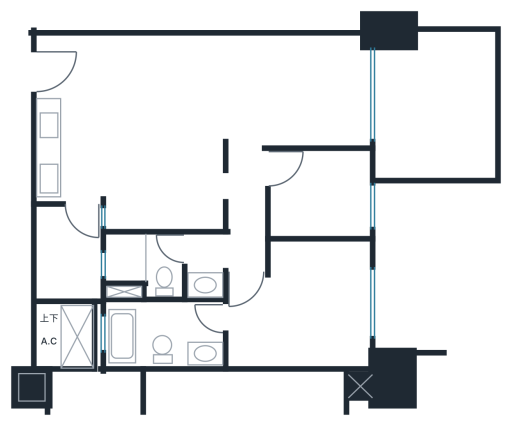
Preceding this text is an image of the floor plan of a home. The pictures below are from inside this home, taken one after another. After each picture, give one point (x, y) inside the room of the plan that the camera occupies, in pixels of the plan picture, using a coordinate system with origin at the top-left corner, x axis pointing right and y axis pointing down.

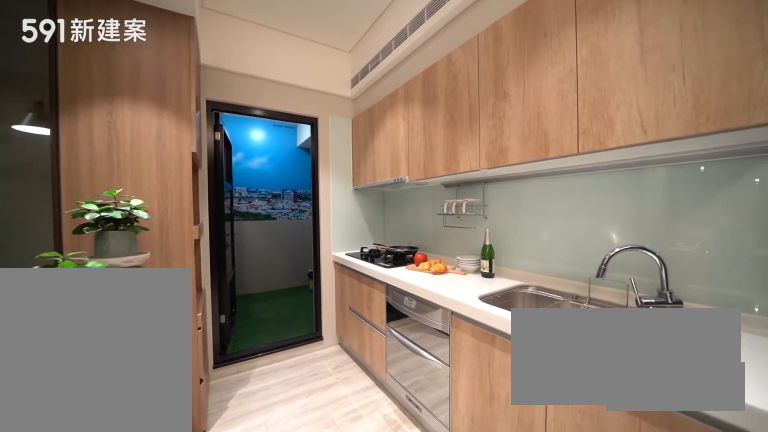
(66, 151)
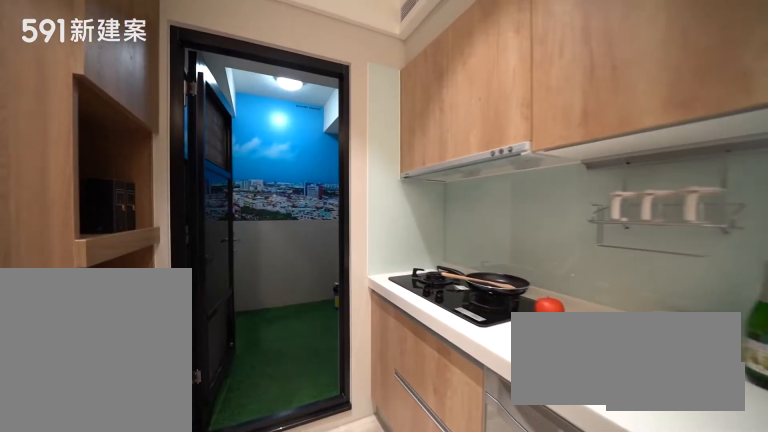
(66, 151)
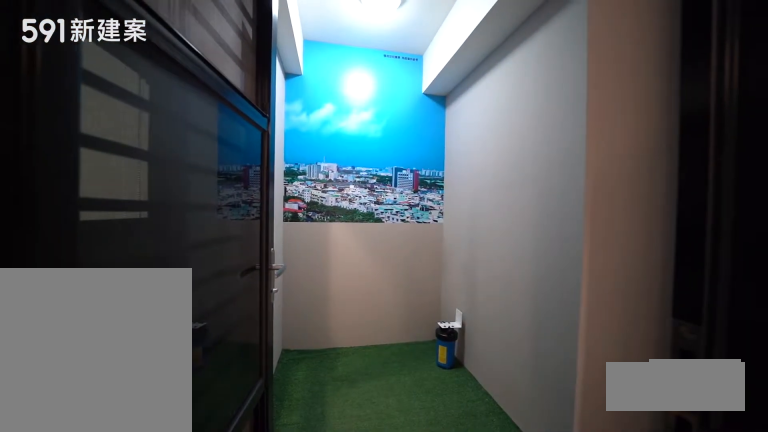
(64, 255)
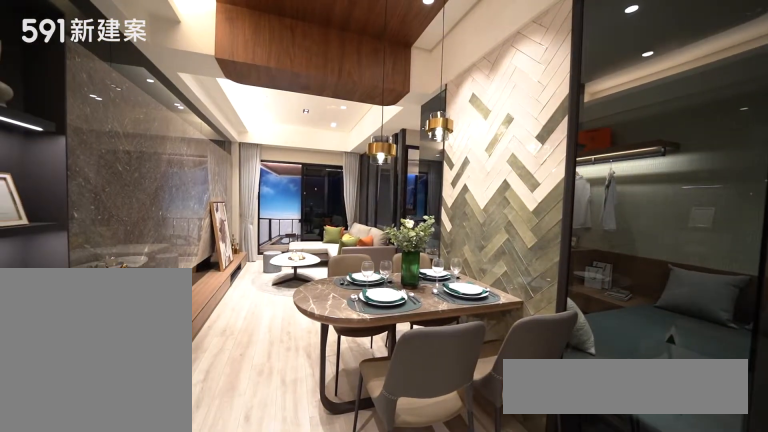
(168, 89)
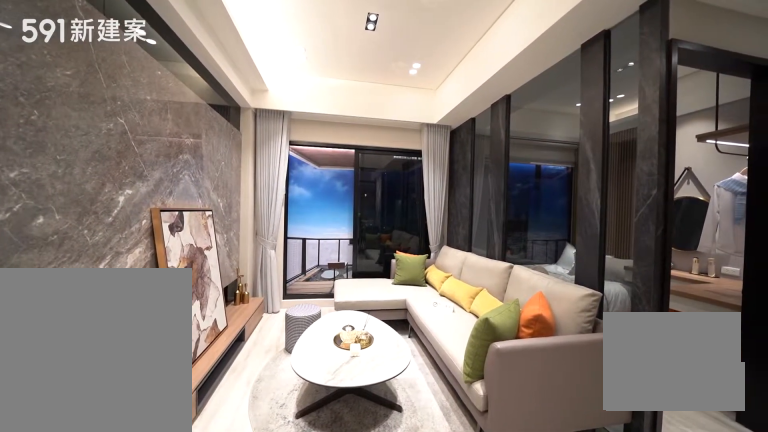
(304, 91)
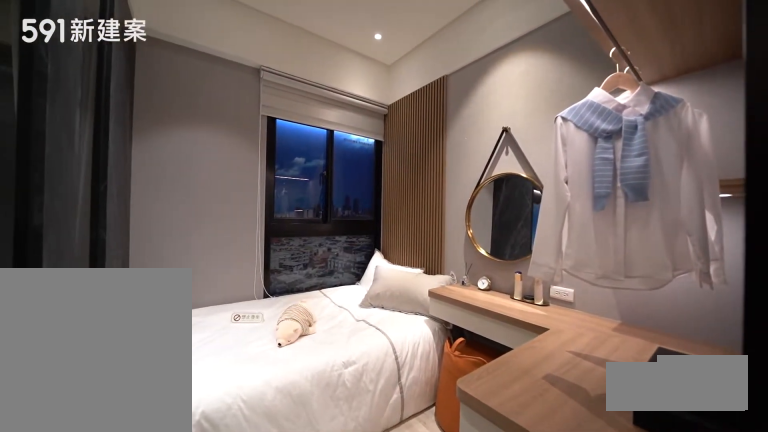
(324, 196)
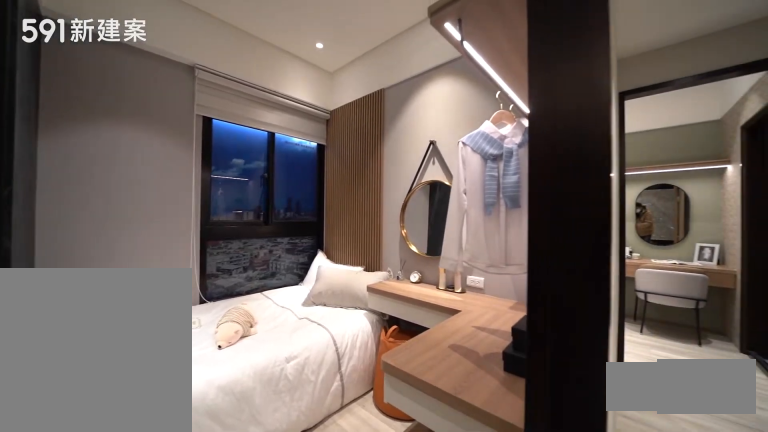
(324, 196)
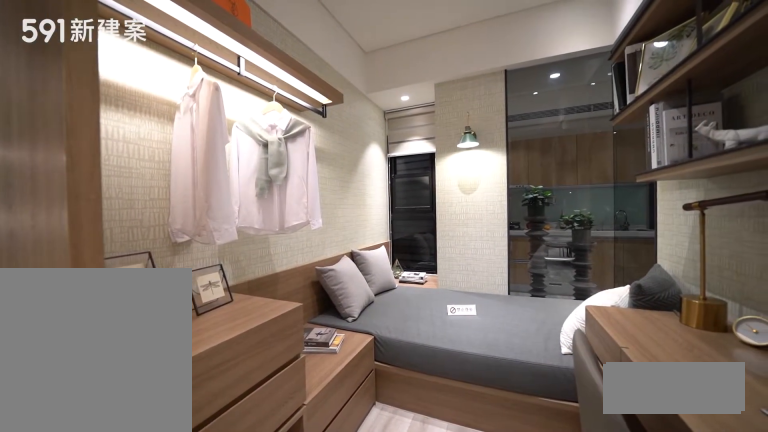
(160, 187)
